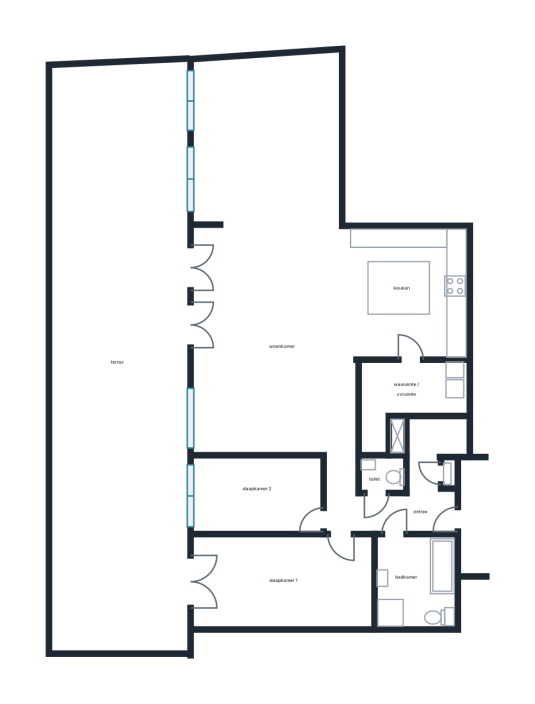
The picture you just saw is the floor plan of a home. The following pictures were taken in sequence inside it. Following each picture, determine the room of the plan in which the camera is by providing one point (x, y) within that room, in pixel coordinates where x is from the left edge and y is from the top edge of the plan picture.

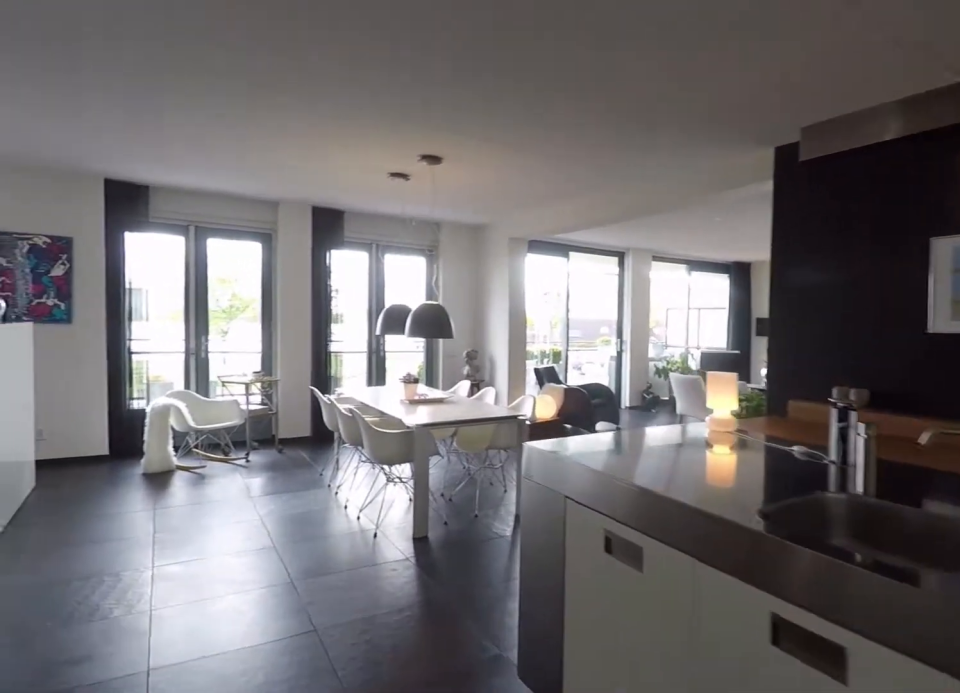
(402, 291)
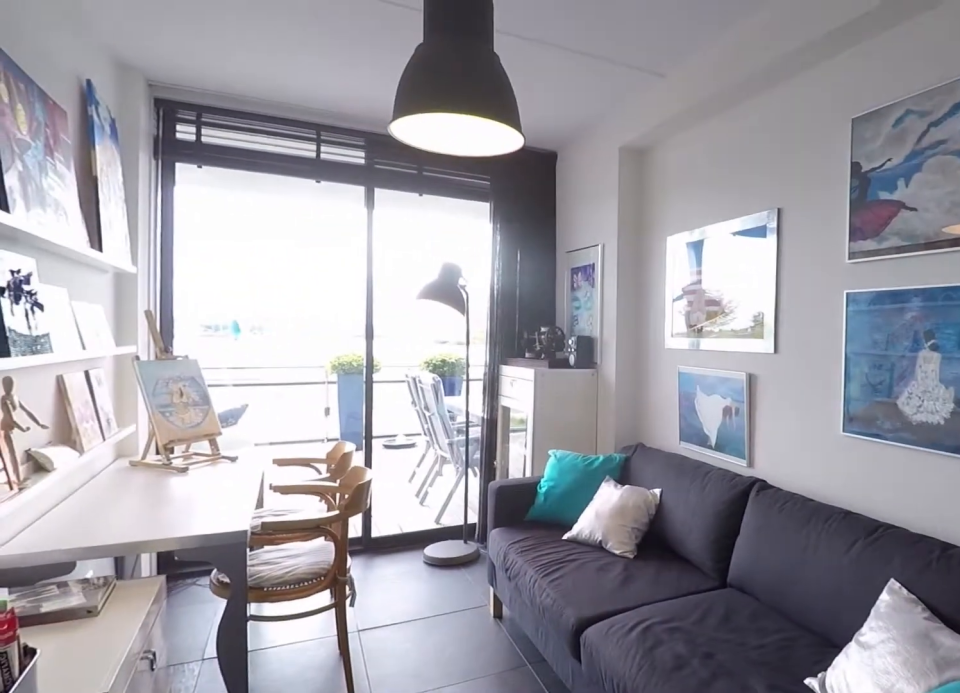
(256, 494)
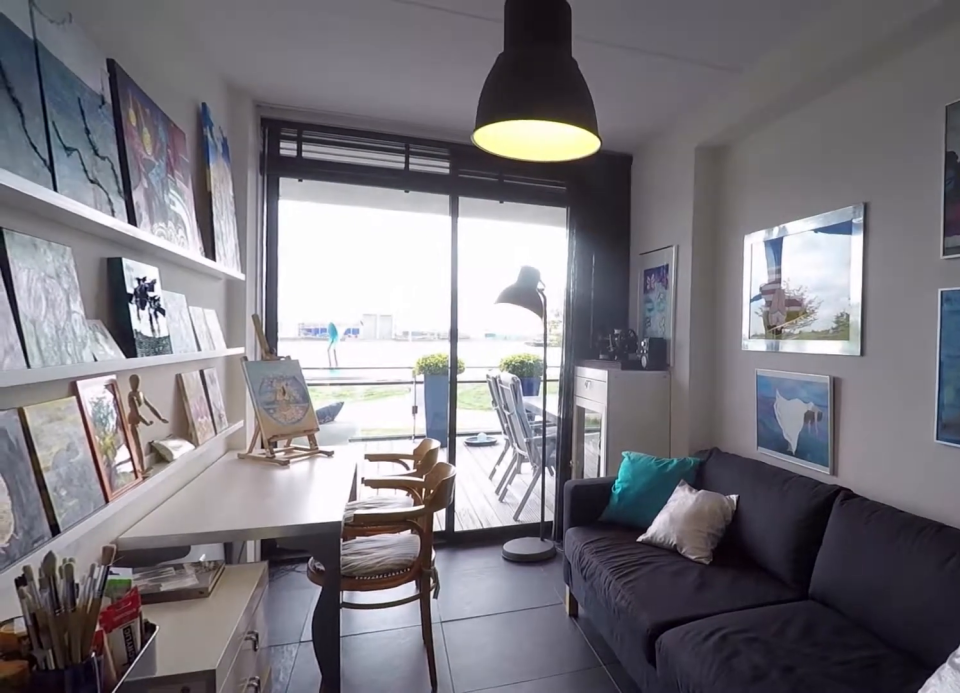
(256, 494)
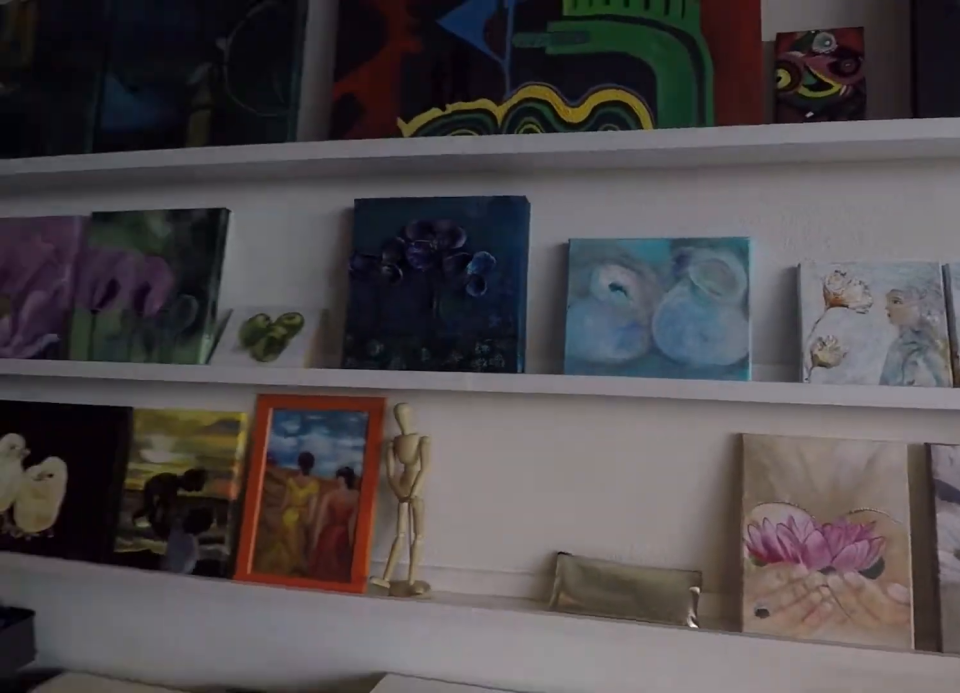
(256, 494)
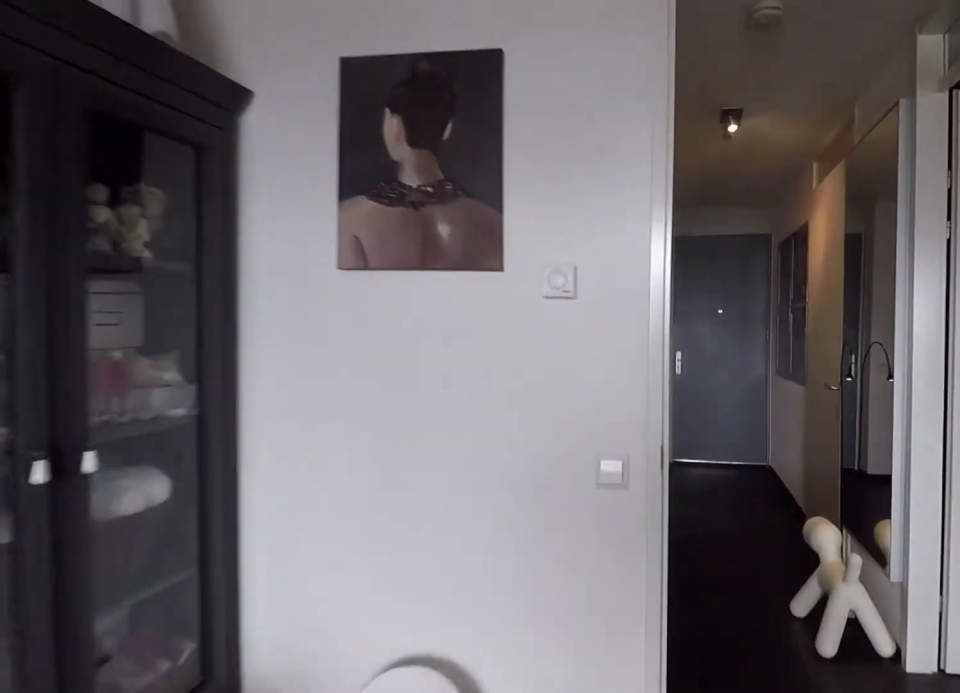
(256, 494)
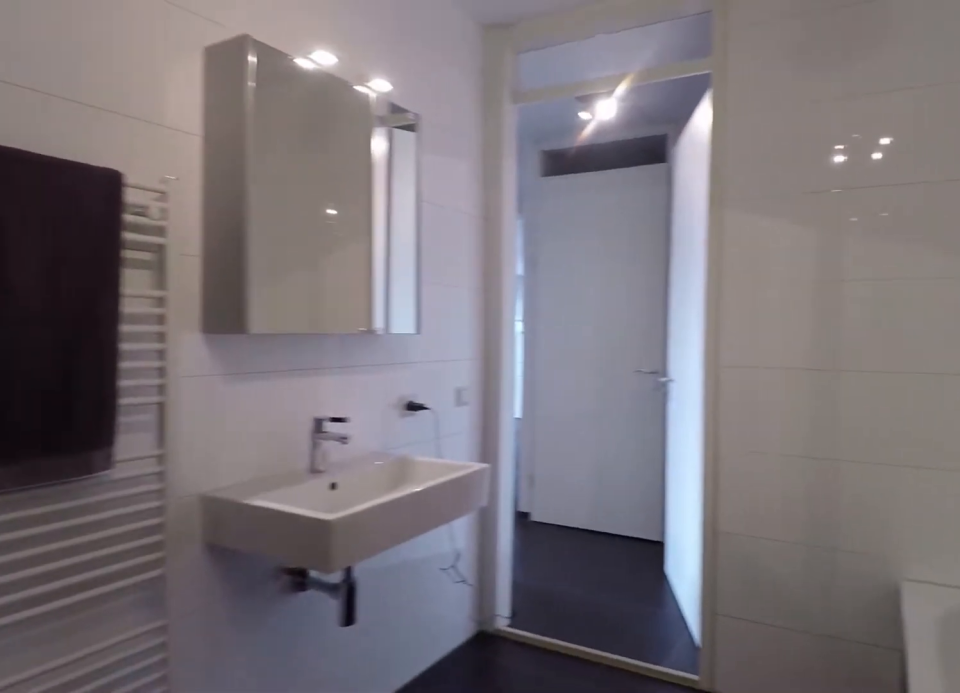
(414, 579)
